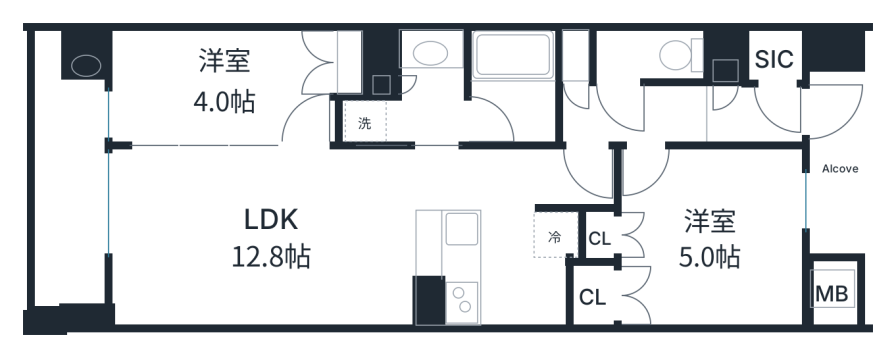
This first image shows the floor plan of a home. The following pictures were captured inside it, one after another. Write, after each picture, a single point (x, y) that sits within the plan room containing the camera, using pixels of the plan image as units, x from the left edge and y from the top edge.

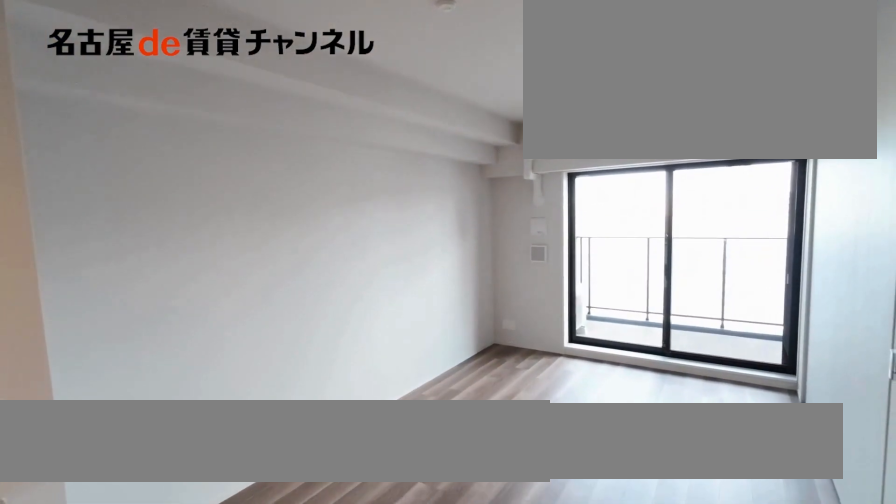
(258, 234)
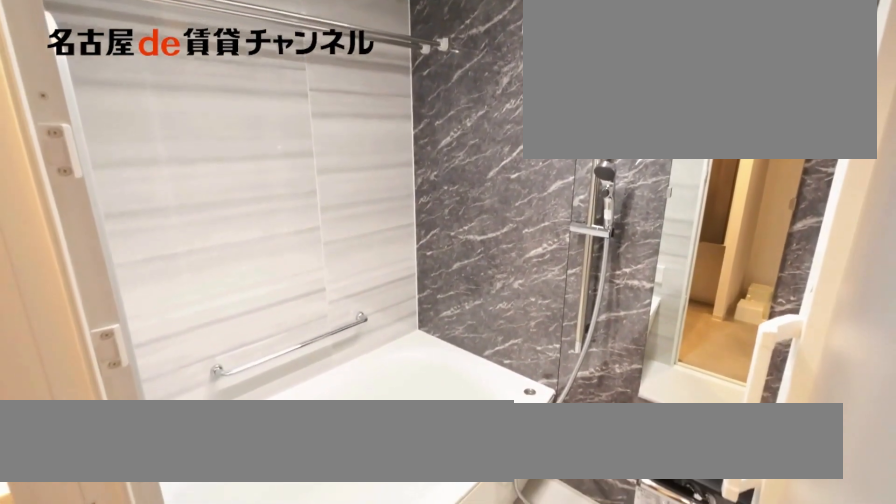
(511, 89)
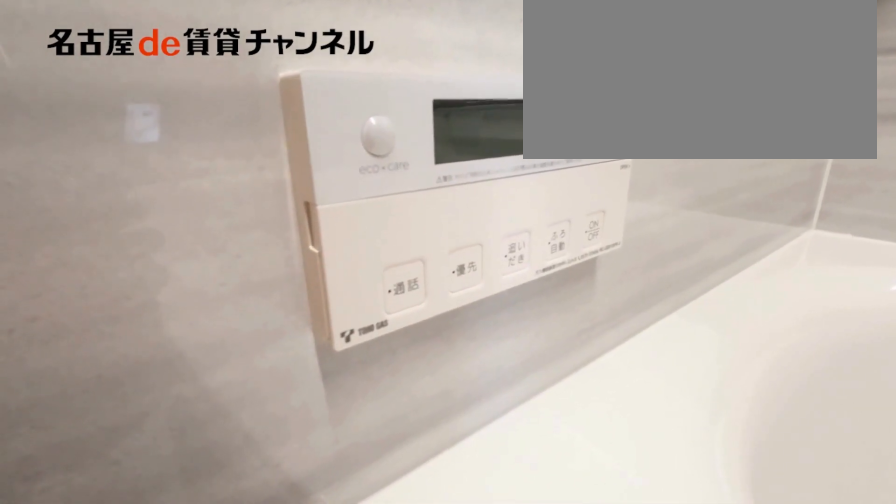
(511, 89)
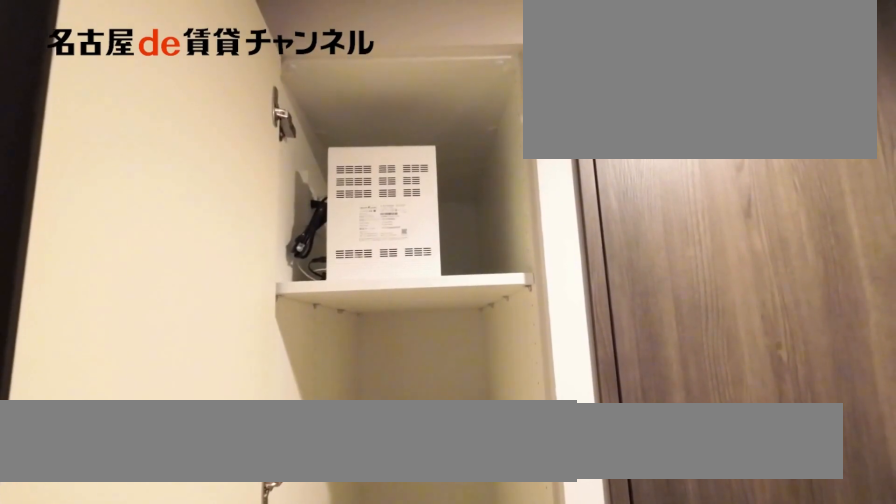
(575, 58)
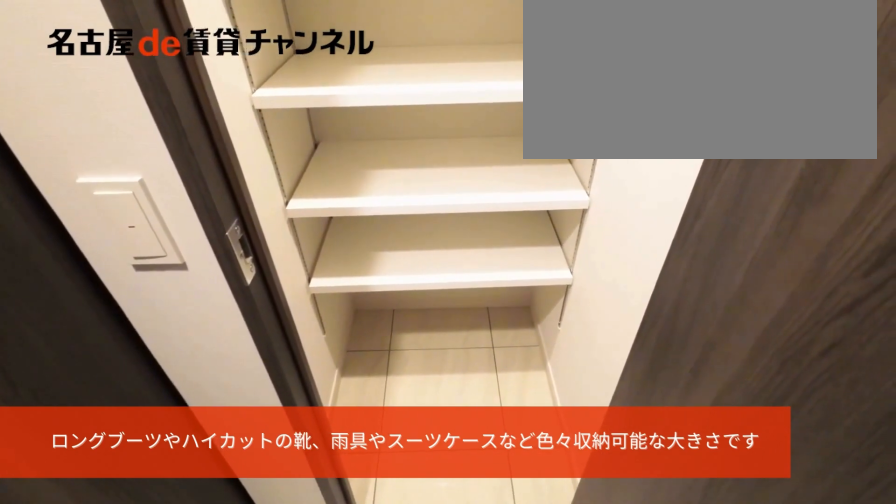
(775, 57)
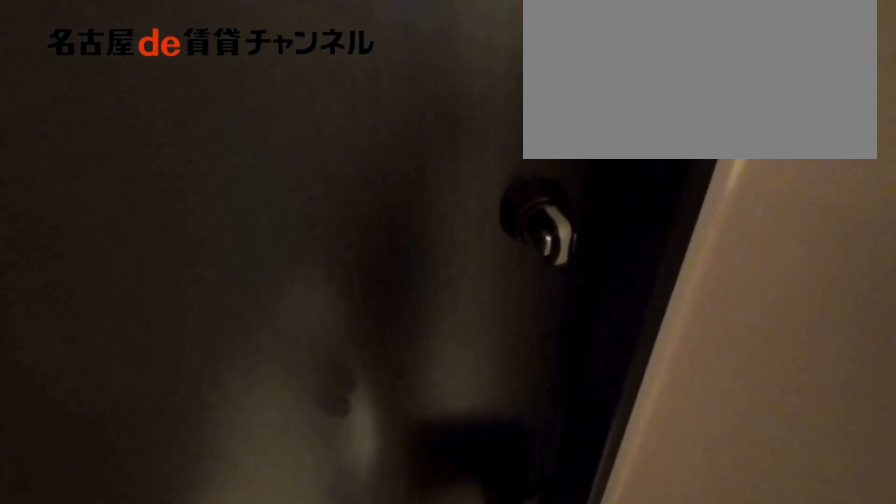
(775, 57)
